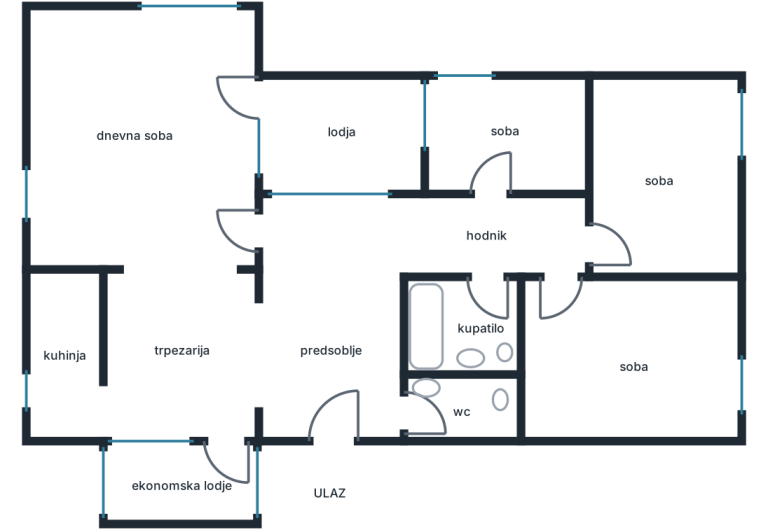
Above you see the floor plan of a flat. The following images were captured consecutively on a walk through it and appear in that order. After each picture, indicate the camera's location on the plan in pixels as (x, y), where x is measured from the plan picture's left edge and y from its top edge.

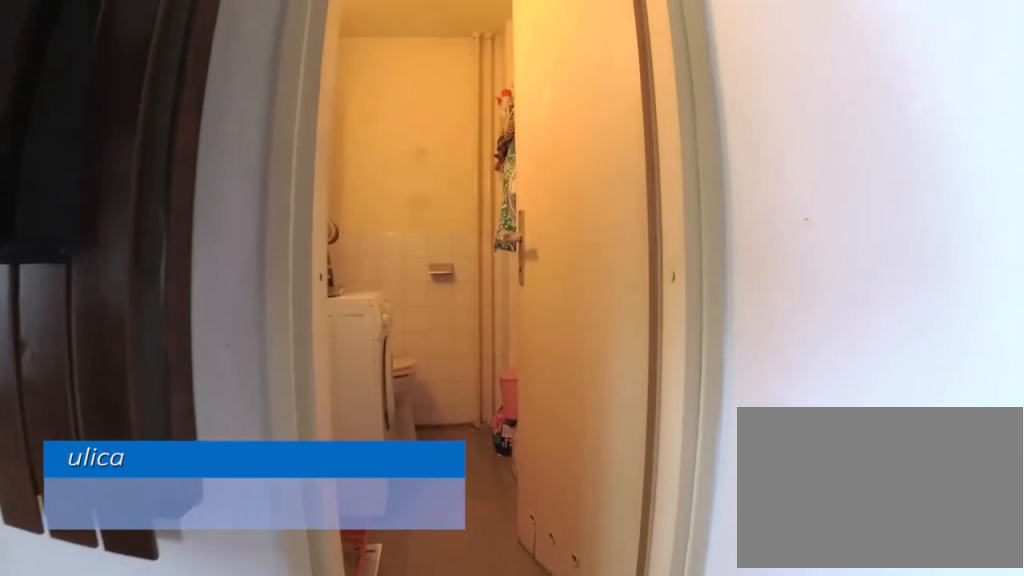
(335, 424)
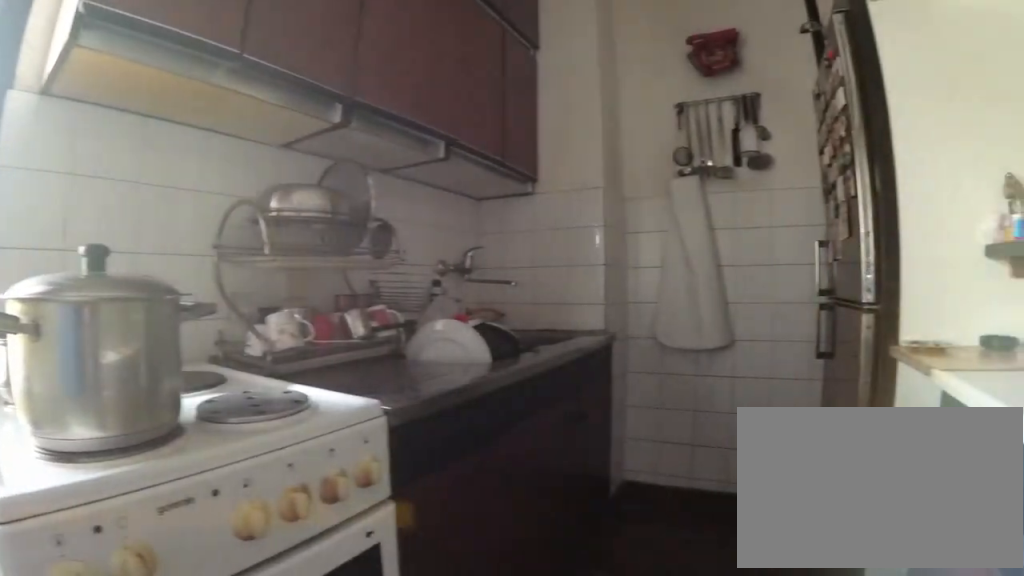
(68, 422)
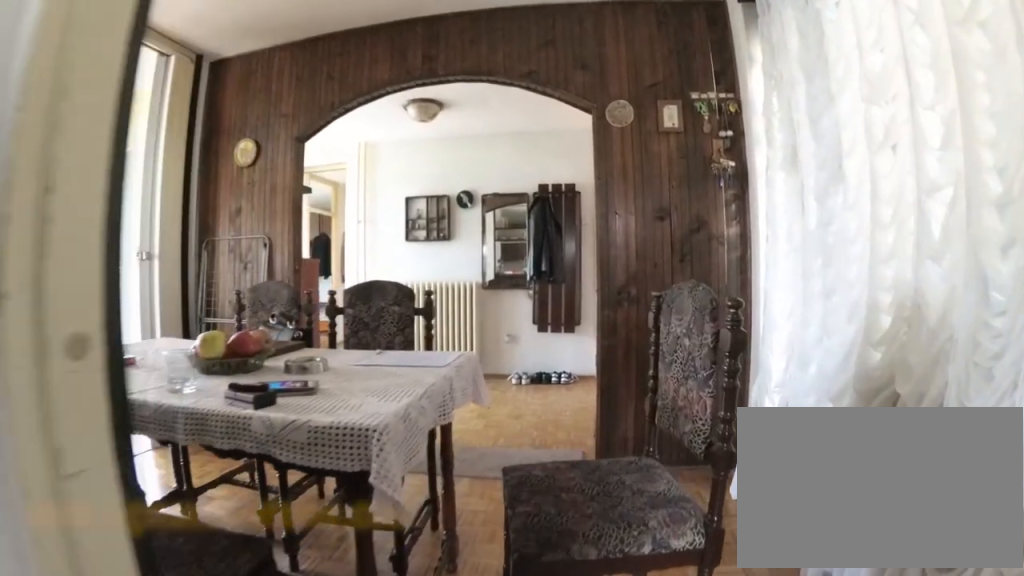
(68, 420)
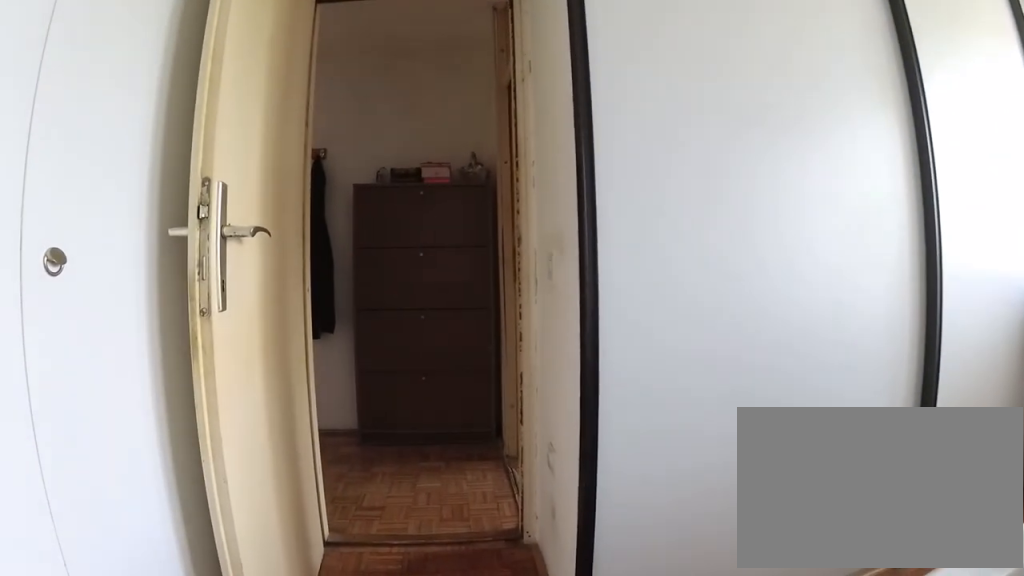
(552, 395)
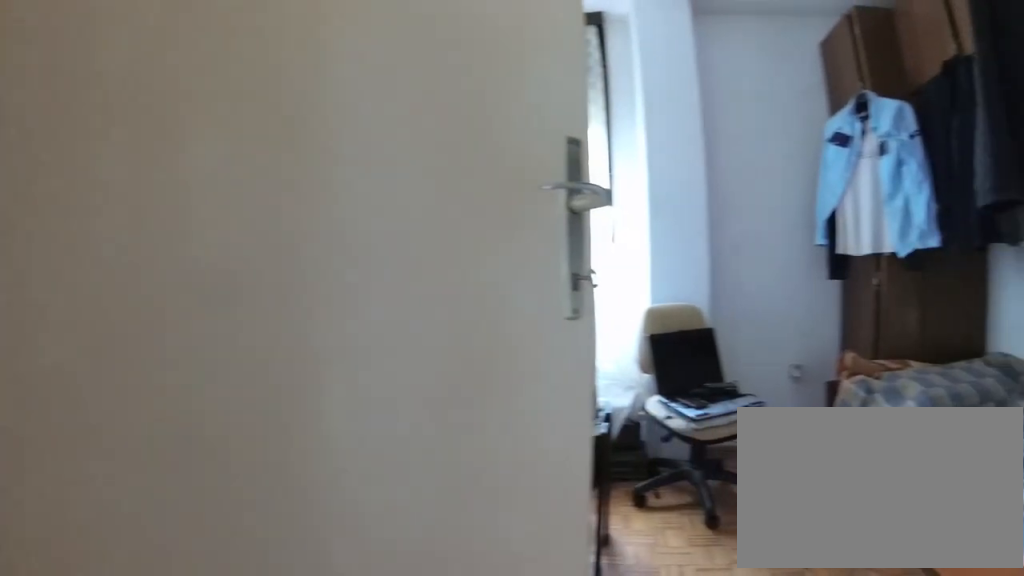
(508, 232)
